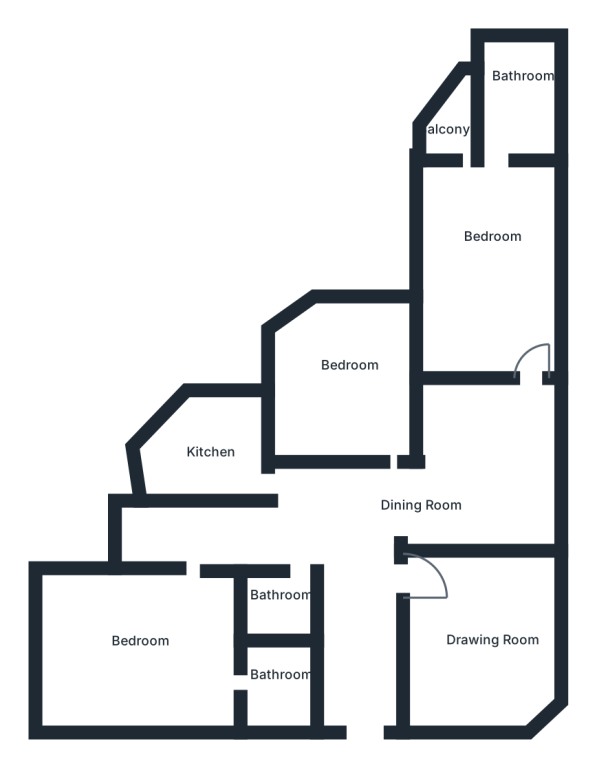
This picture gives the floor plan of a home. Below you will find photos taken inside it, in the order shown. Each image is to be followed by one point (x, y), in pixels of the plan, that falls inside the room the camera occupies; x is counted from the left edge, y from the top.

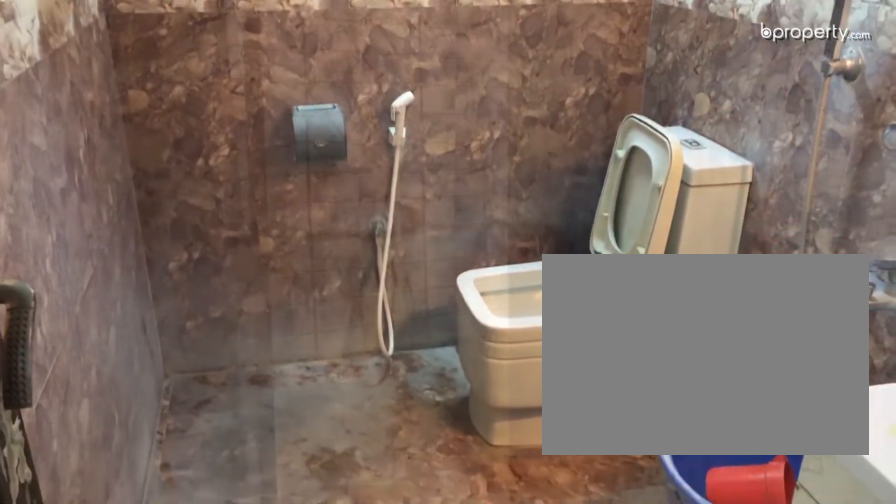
(510, 111)
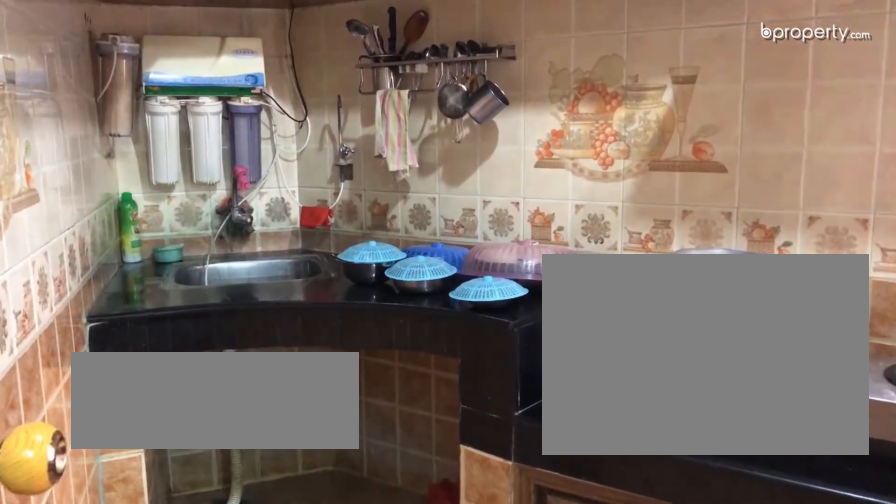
(211, 458)
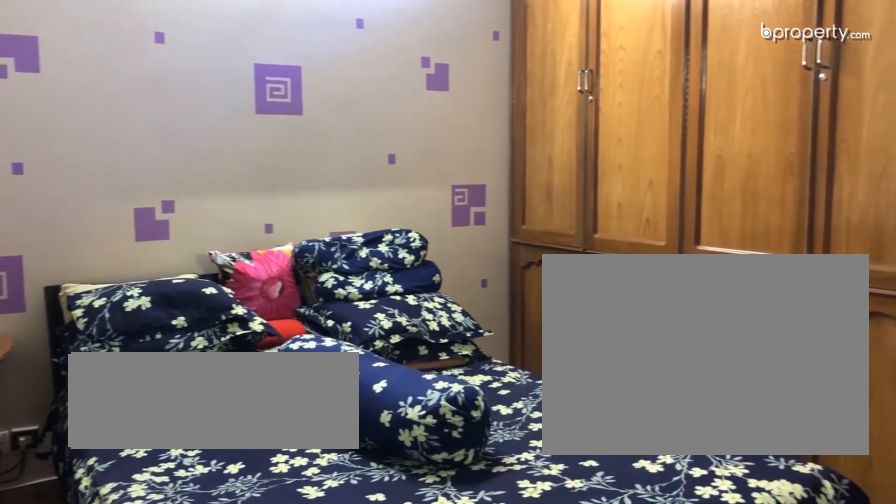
(152, 657)
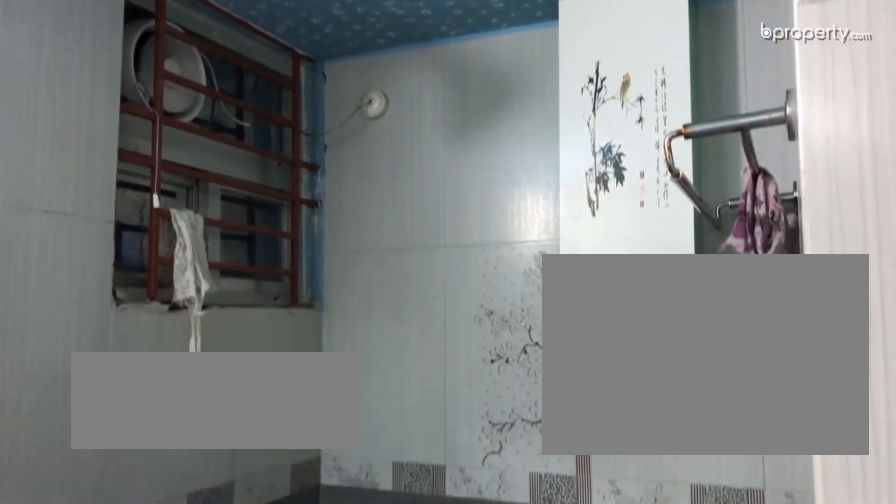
(284, 679)
